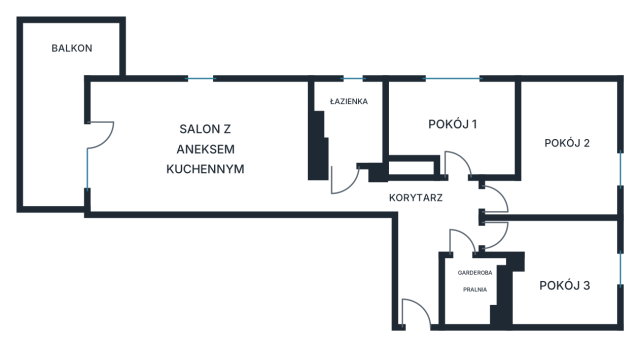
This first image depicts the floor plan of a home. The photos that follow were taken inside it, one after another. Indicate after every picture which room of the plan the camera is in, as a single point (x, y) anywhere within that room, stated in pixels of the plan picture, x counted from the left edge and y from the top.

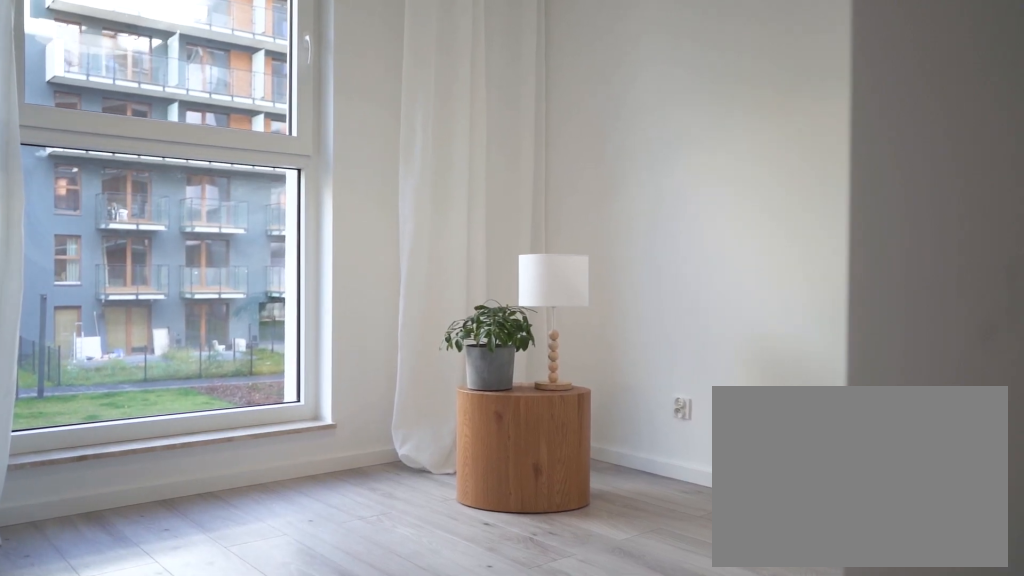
(561, 270)
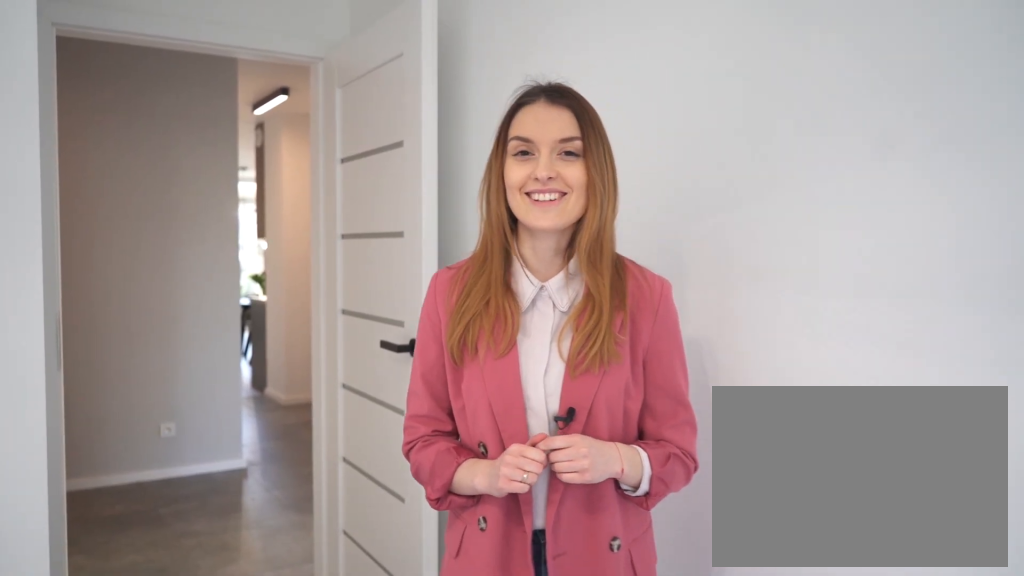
(577, 270)
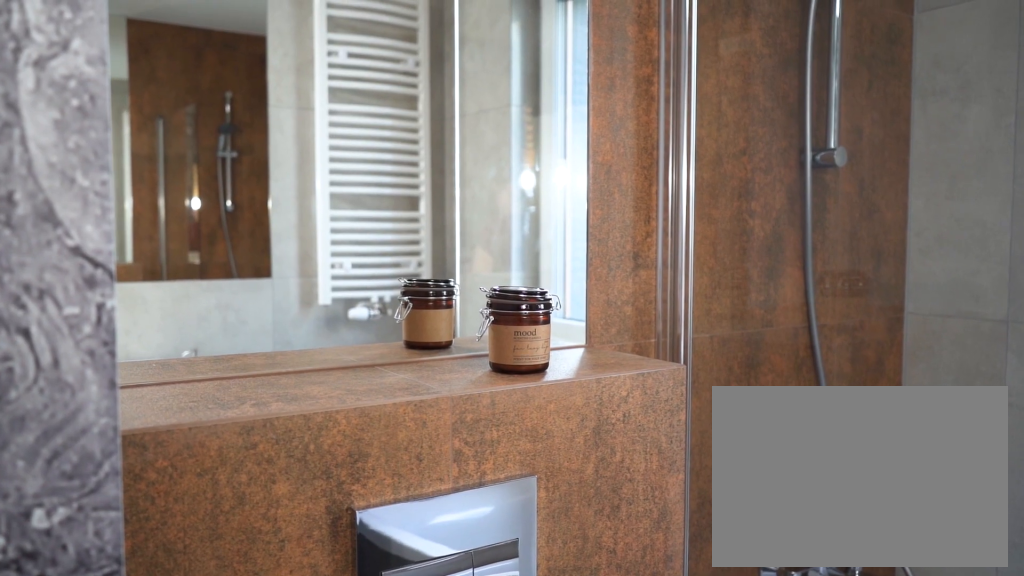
(350, 122)
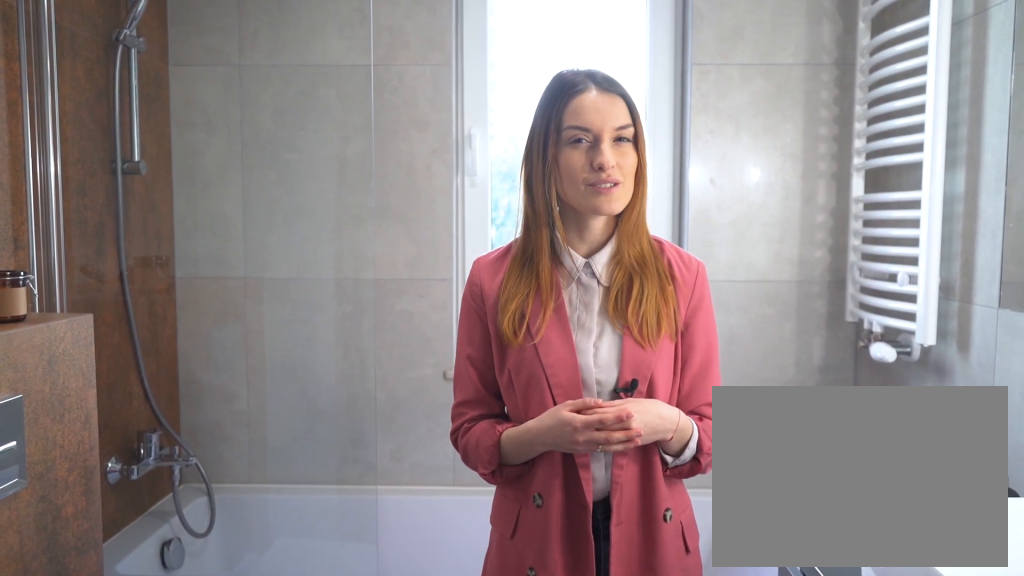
(350, 122)
